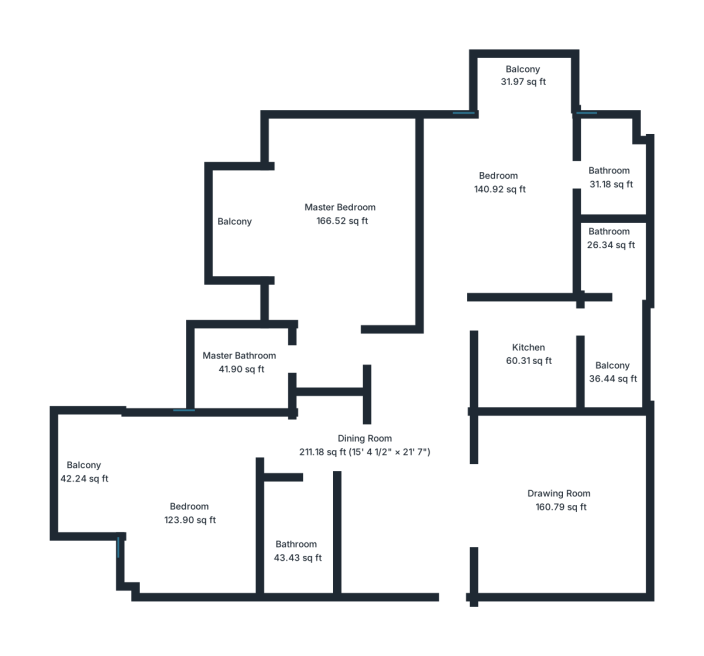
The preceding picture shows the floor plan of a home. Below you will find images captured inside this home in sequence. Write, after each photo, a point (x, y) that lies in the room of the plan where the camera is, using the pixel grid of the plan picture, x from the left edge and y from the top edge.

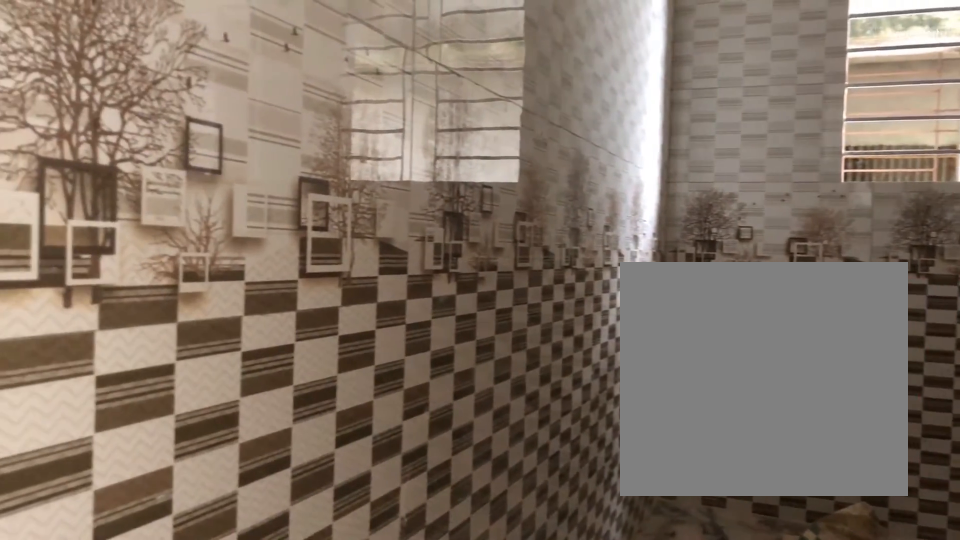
(296, 551)
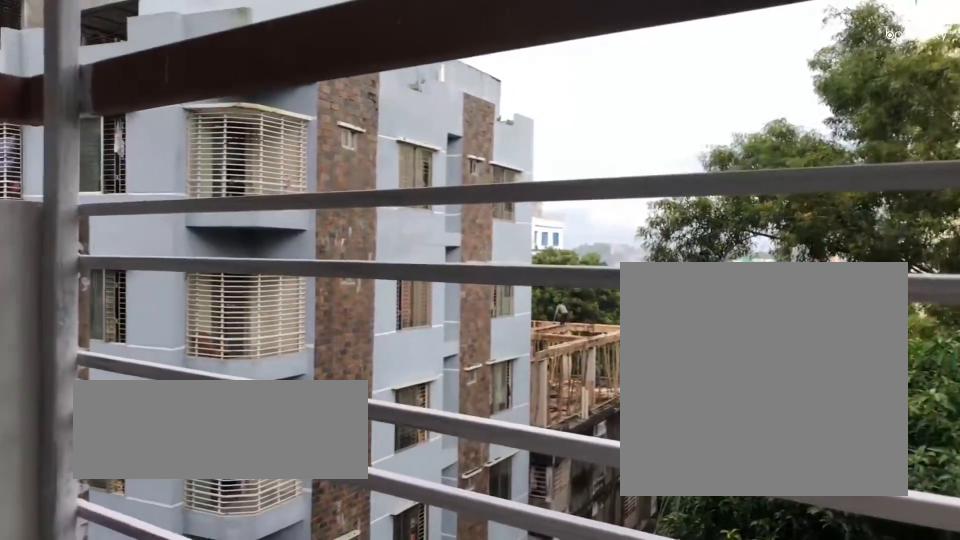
(86, 467)
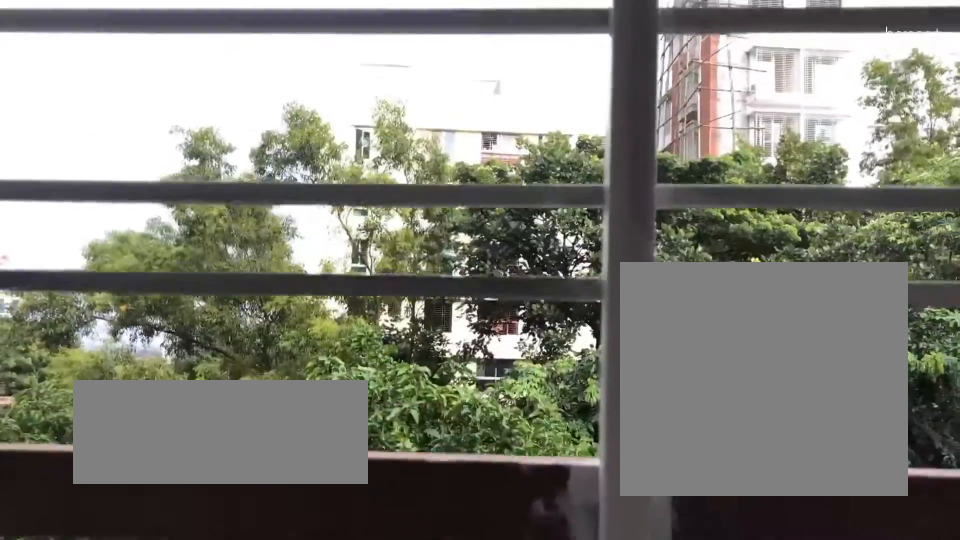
(234, 226)
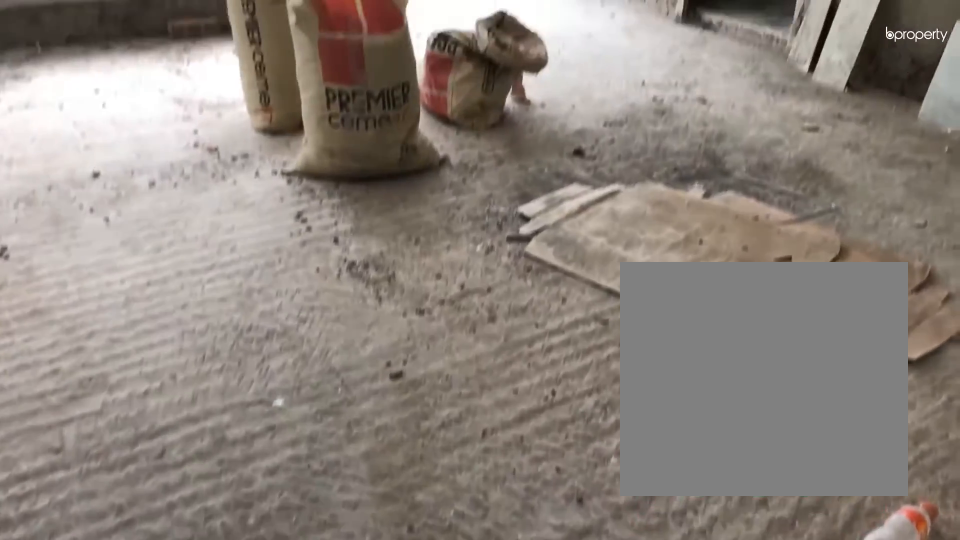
(500, 183)
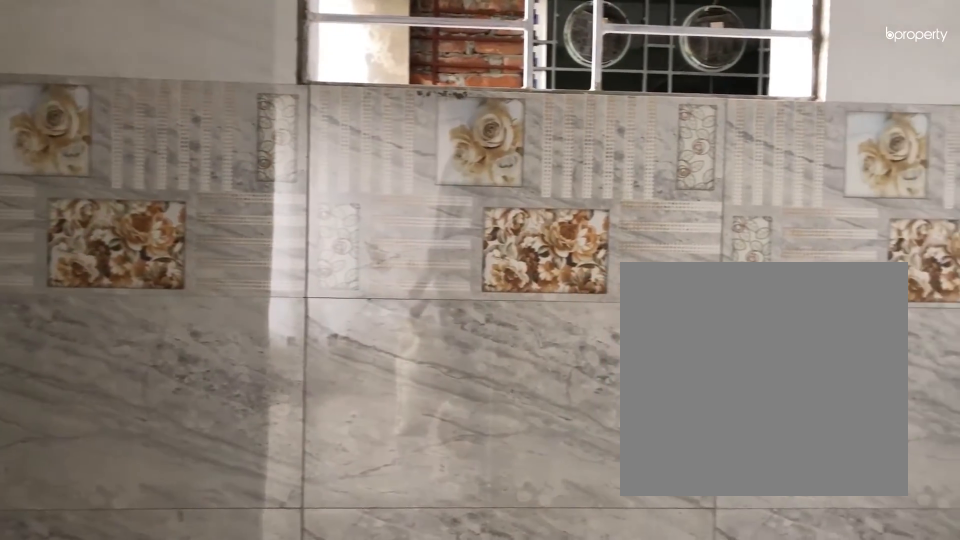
(609, 176)
